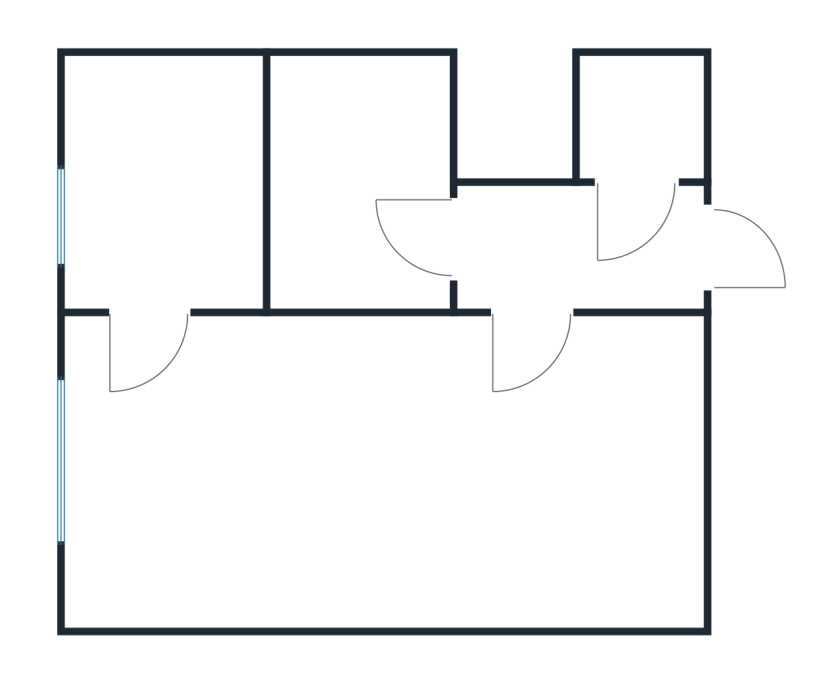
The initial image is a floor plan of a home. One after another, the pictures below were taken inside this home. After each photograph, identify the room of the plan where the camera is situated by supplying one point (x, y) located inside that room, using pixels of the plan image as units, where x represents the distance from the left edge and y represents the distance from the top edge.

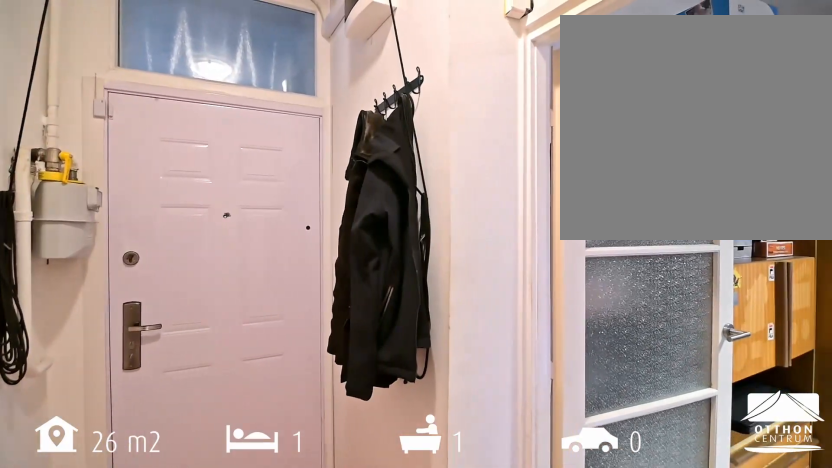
(574, 249)
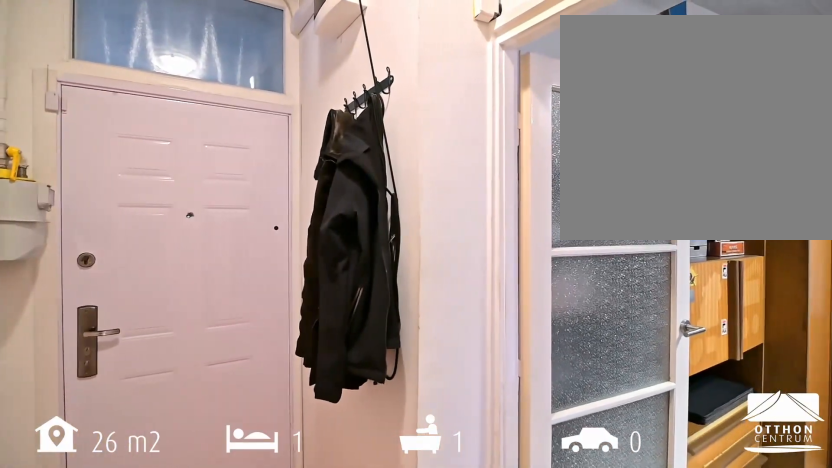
(574, 249)
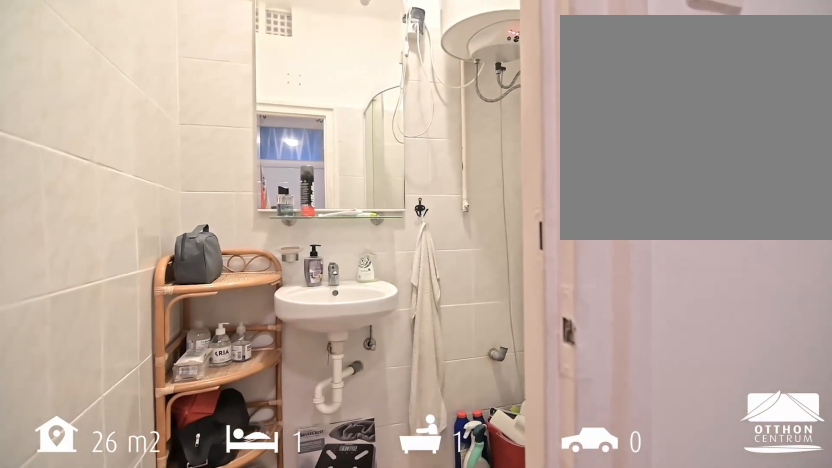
(358, 193)
